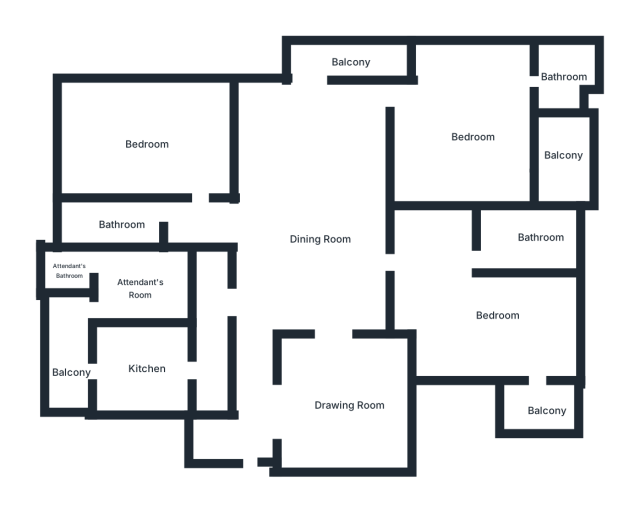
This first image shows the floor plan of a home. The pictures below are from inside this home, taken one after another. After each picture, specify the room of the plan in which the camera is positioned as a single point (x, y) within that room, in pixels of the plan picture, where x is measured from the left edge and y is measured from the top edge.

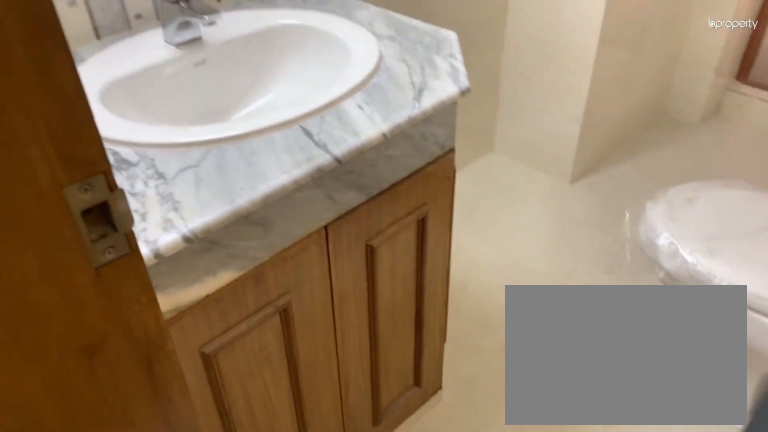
(118, 220)
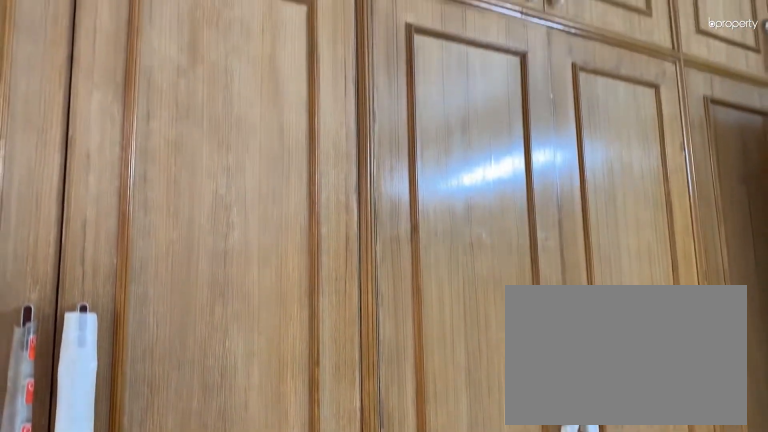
(146, 146)
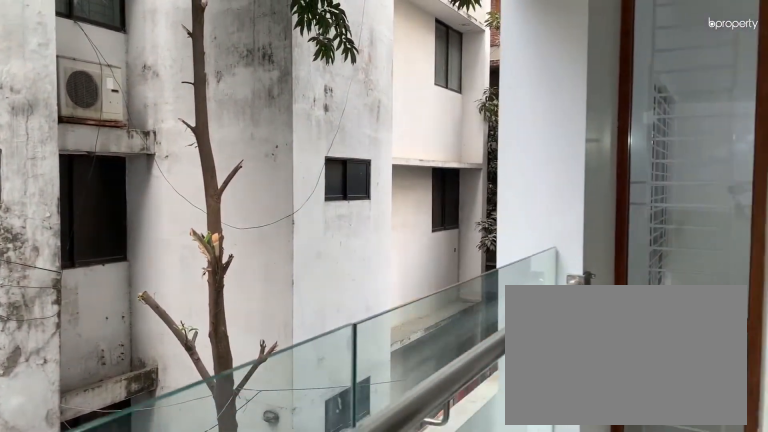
(347, 60)
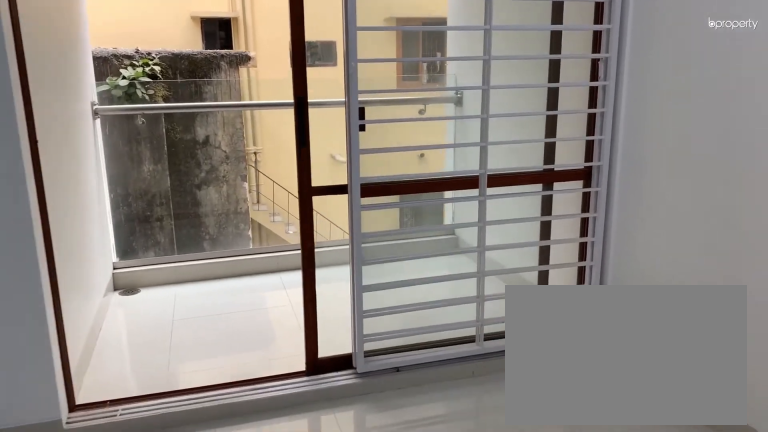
(474, 135)
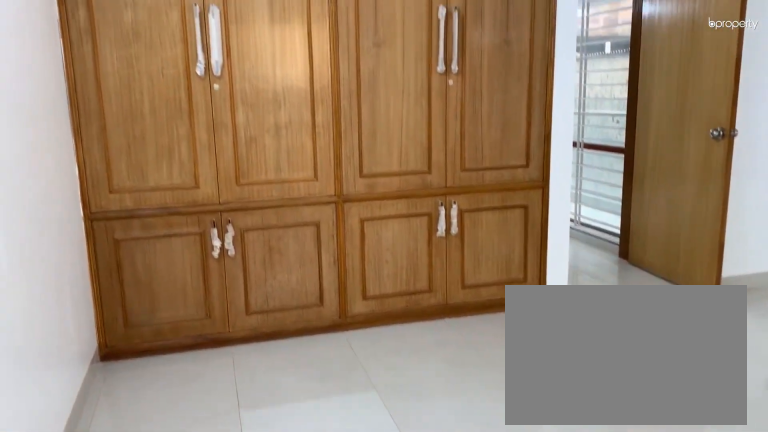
(474, 135)
